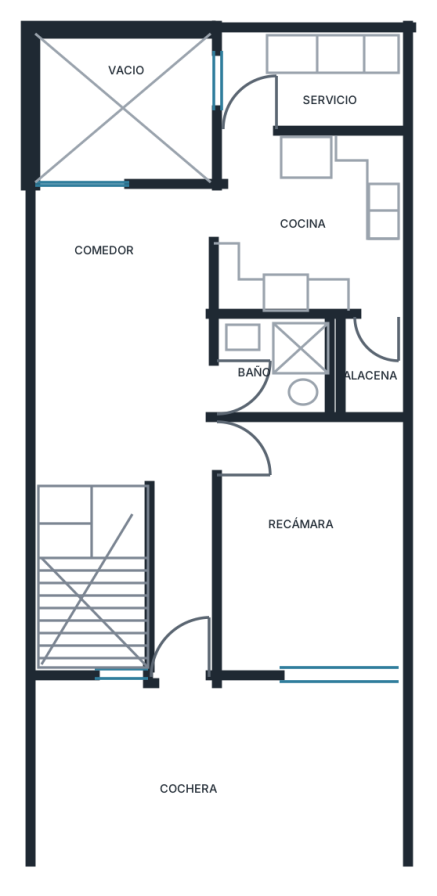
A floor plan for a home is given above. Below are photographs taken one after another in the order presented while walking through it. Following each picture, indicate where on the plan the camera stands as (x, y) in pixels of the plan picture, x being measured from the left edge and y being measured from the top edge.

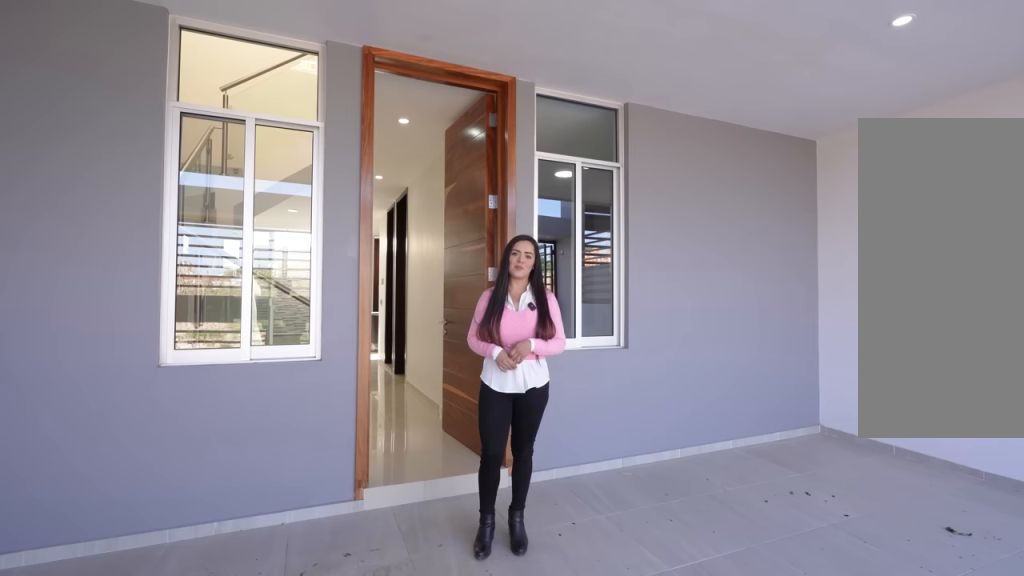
(167, 864)
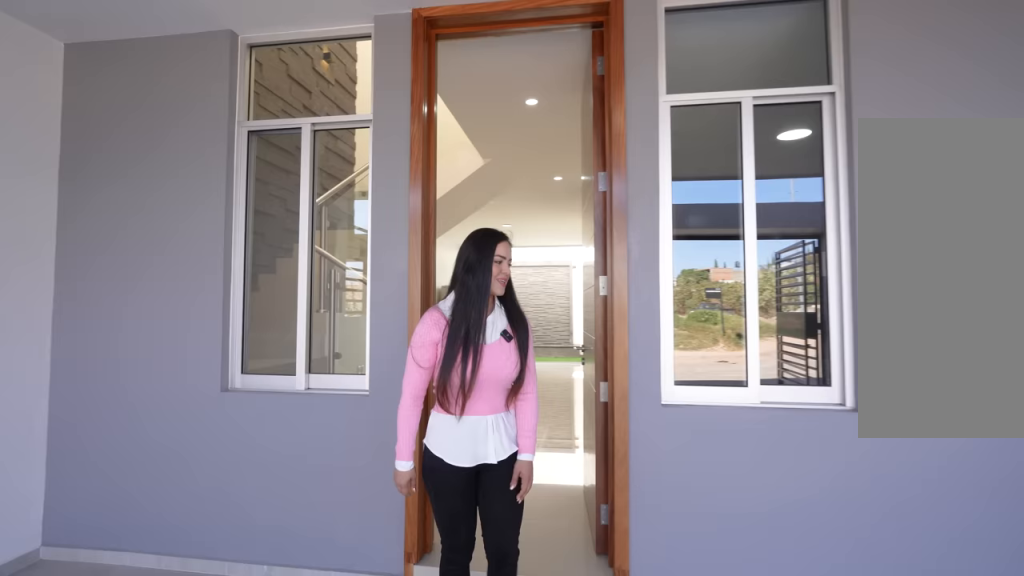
(167, 864)
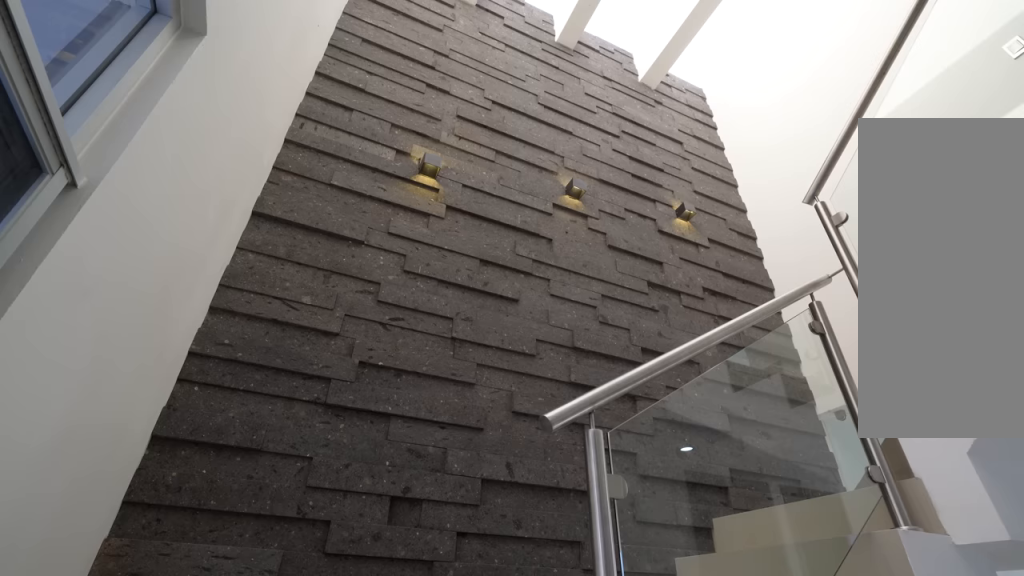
(177, 658)
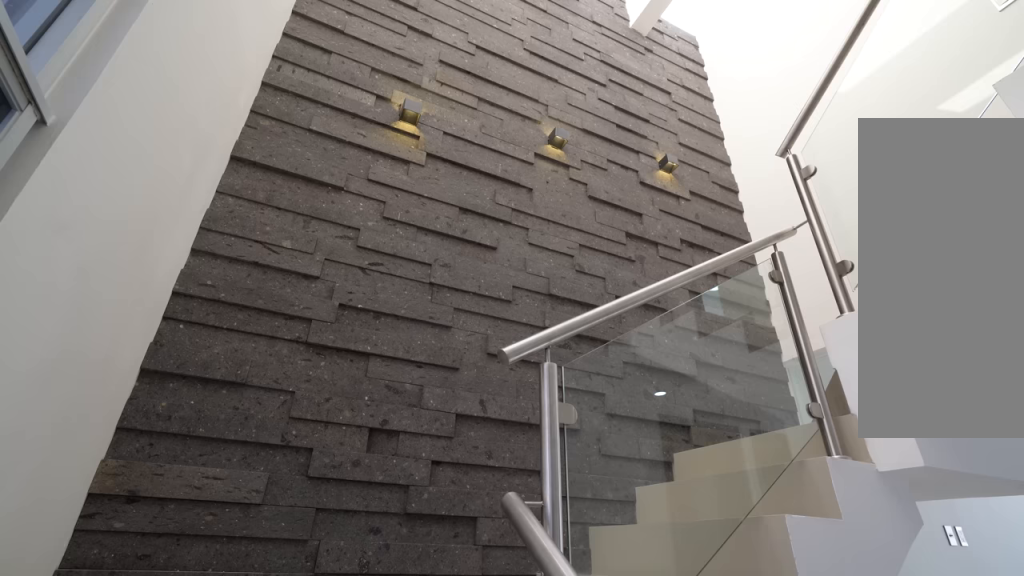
(177, 657)
